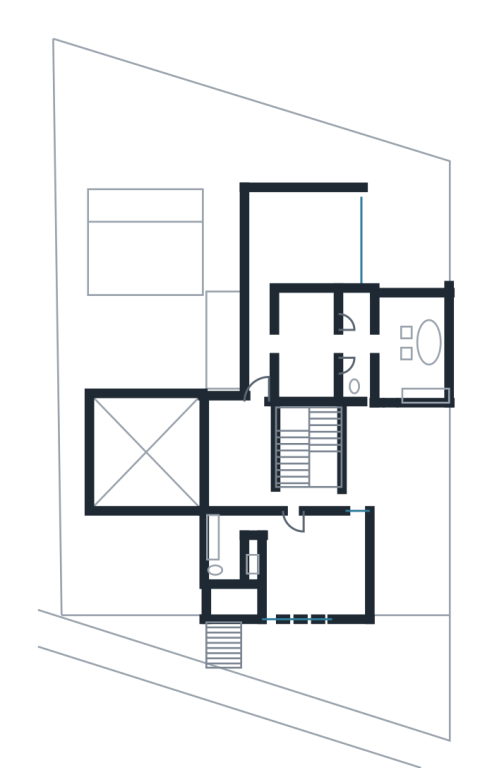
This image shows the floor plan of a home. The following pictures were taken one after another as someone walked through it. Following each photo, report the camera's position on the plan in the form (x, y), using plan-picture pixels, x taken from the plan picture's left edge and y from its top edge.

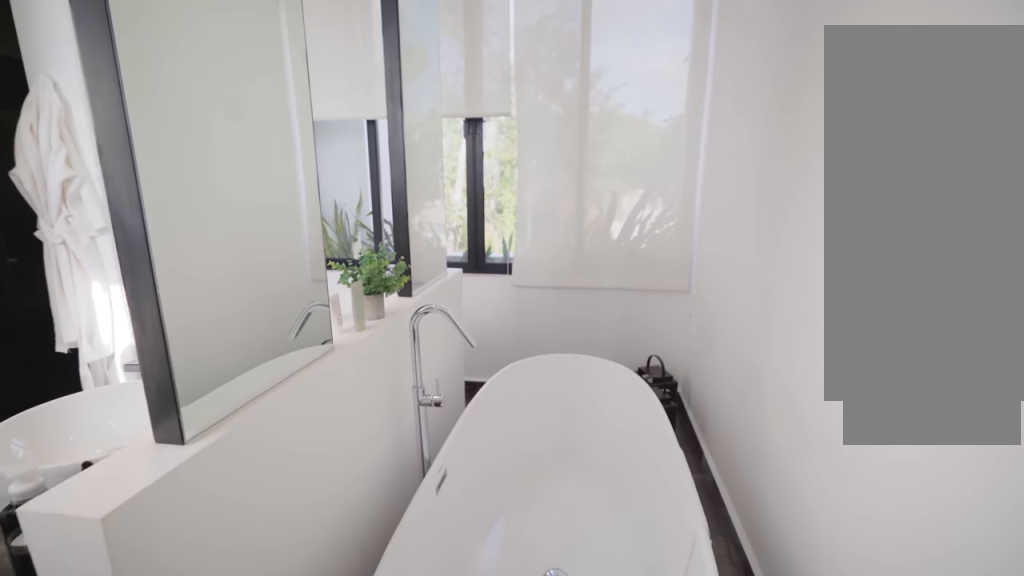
(425, 368)
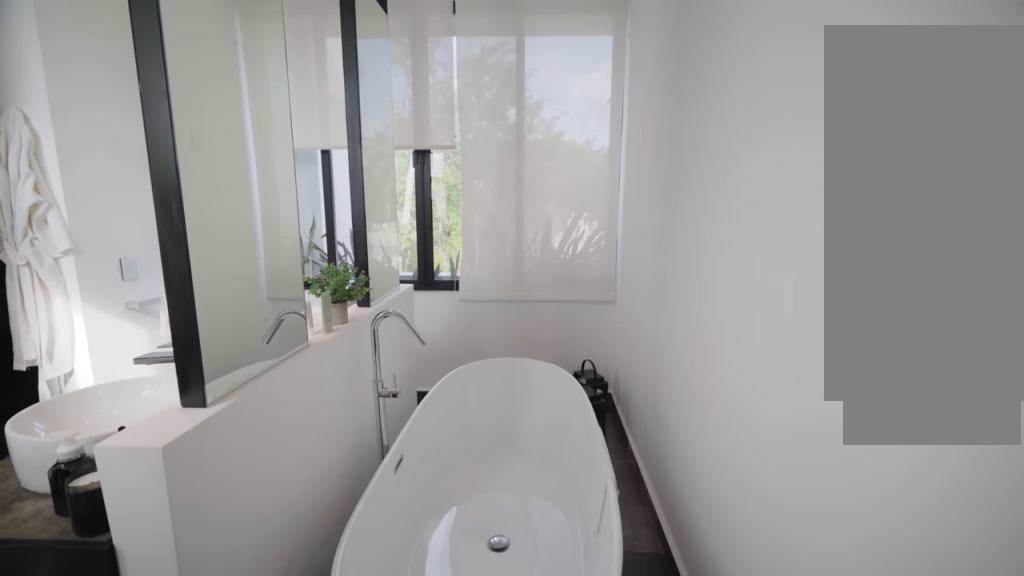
(426, 384)
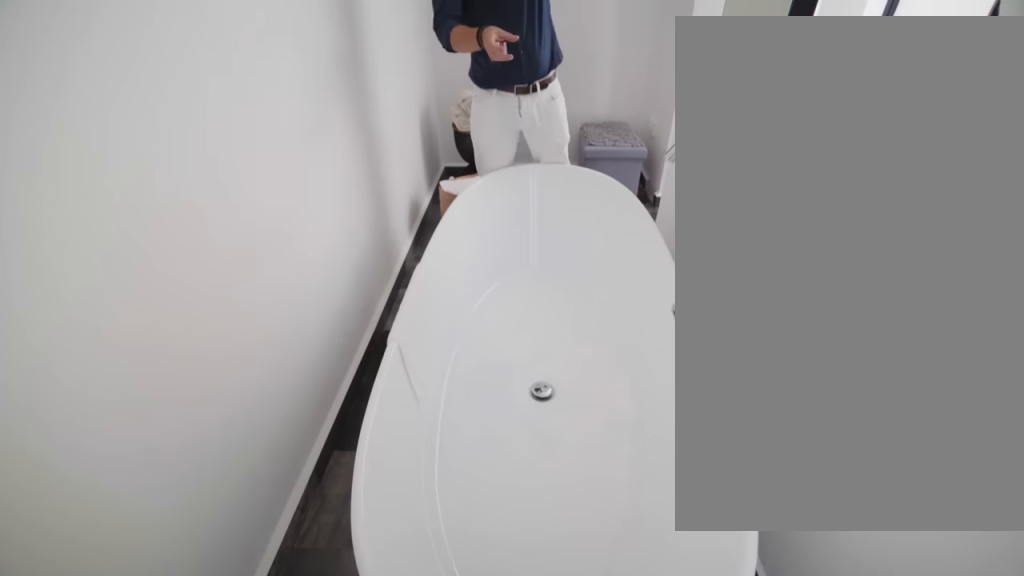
(423, 313)
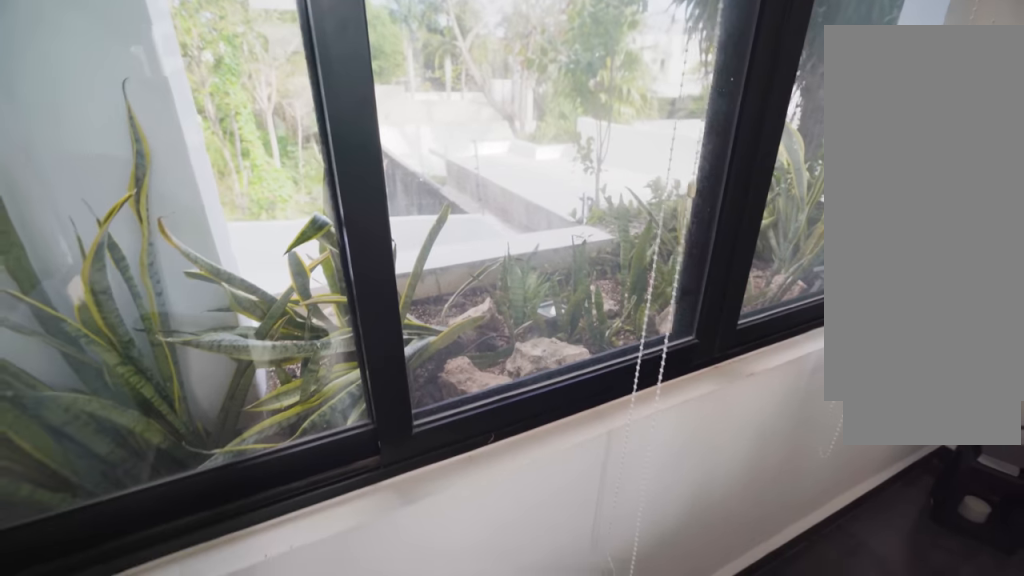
(389, 313)
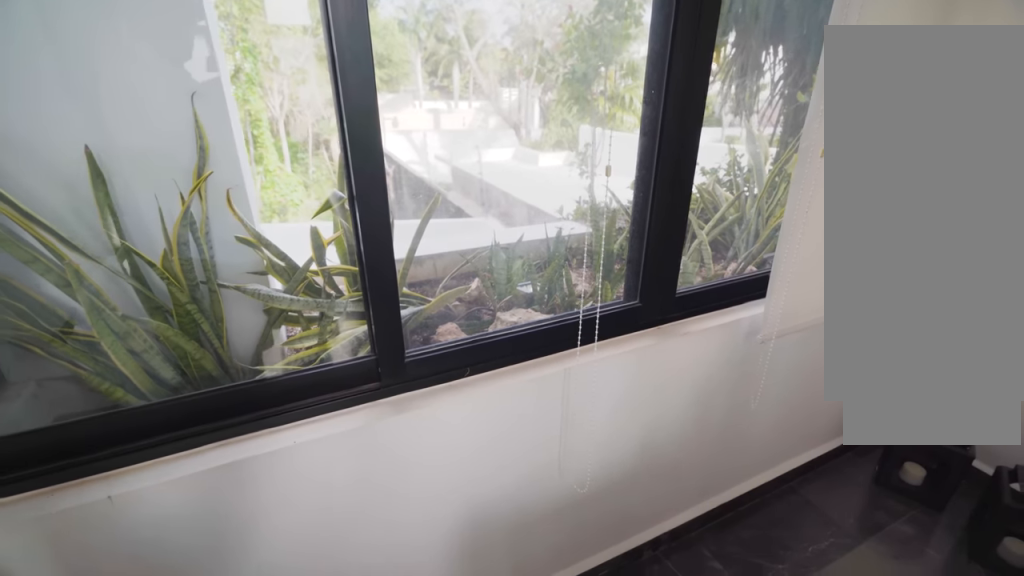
(389, 313)
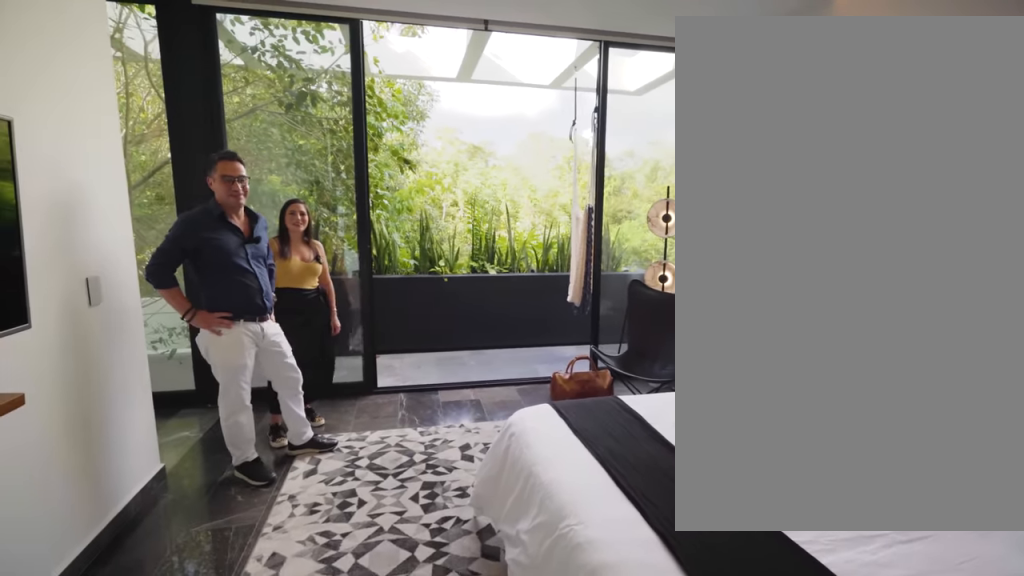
(339, 257)
